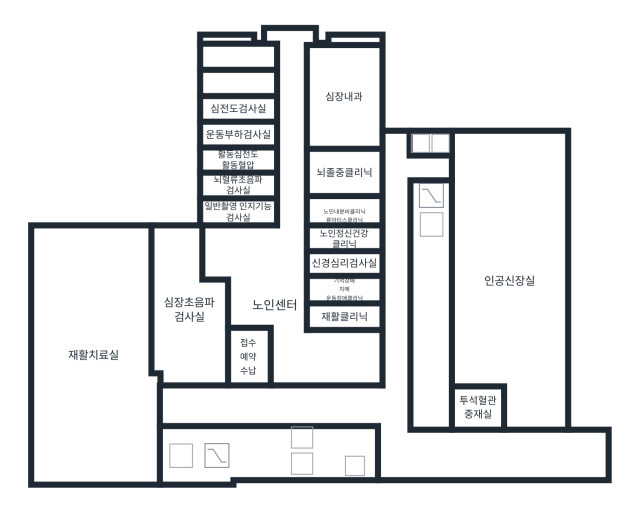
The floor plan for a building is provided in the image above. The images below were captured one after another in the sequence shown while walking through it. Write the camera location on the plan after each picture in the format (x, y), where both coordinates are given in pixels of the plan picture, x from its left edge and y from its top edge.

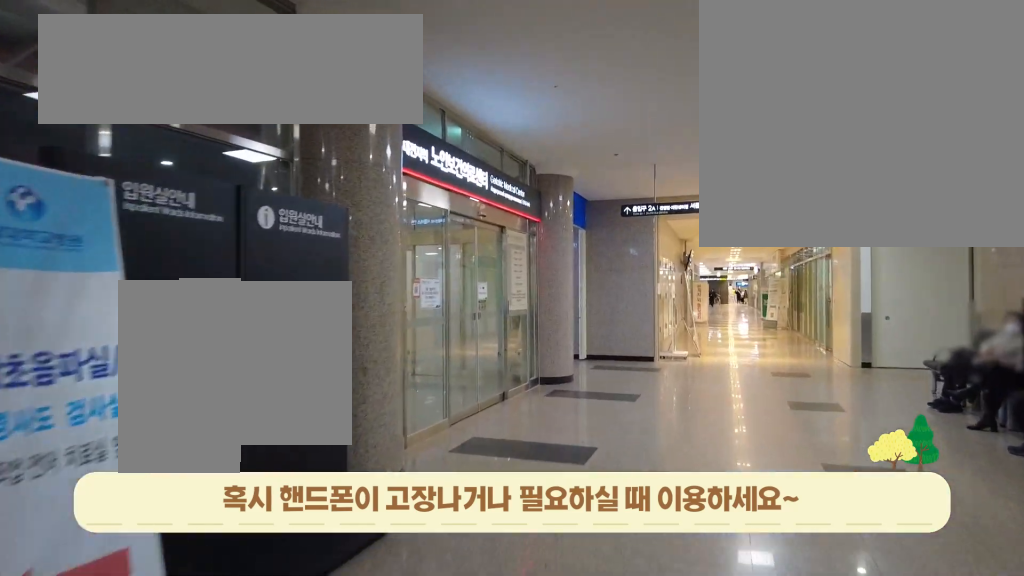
(262, 409)
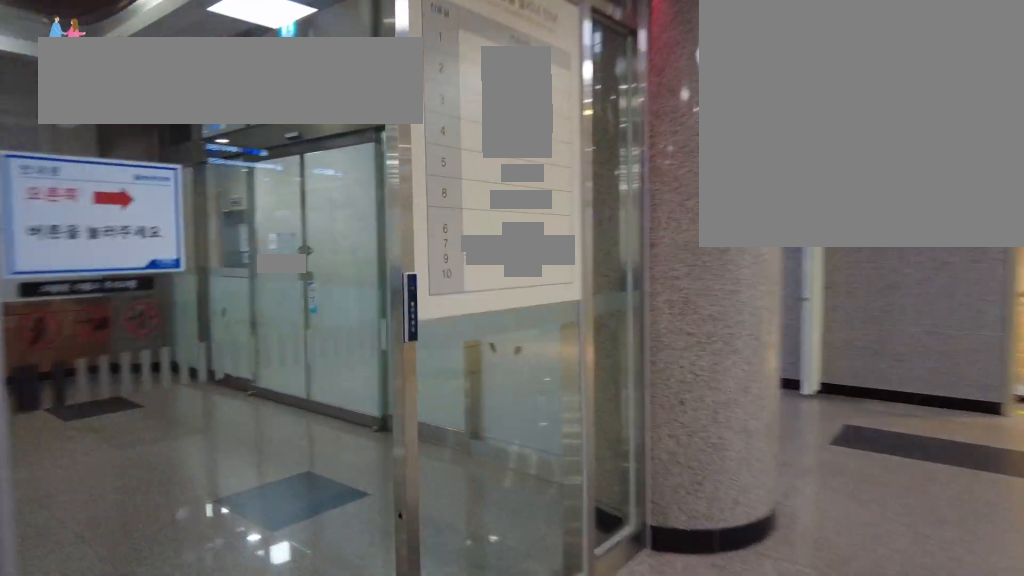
(277, 409)
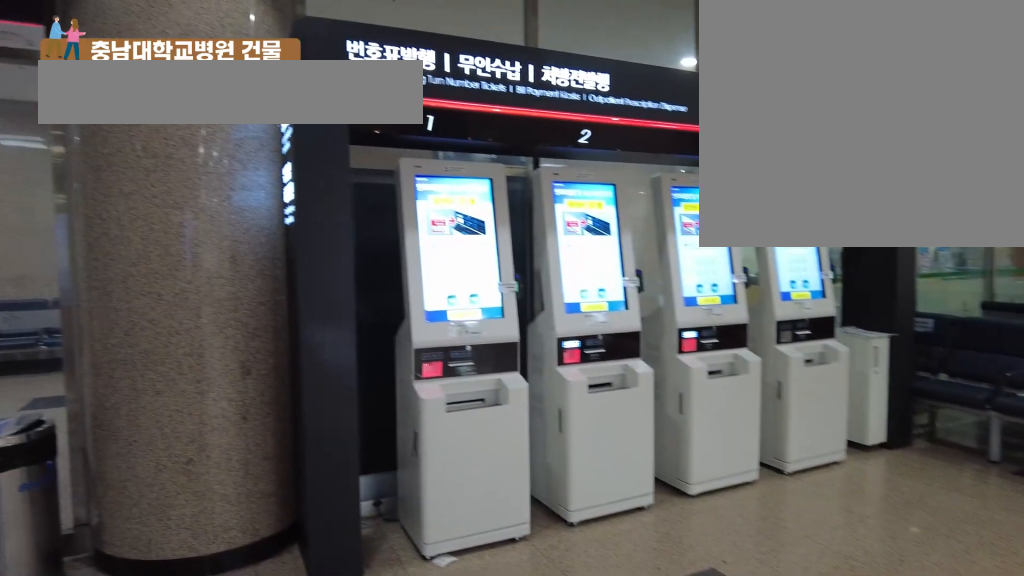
(303, 399)
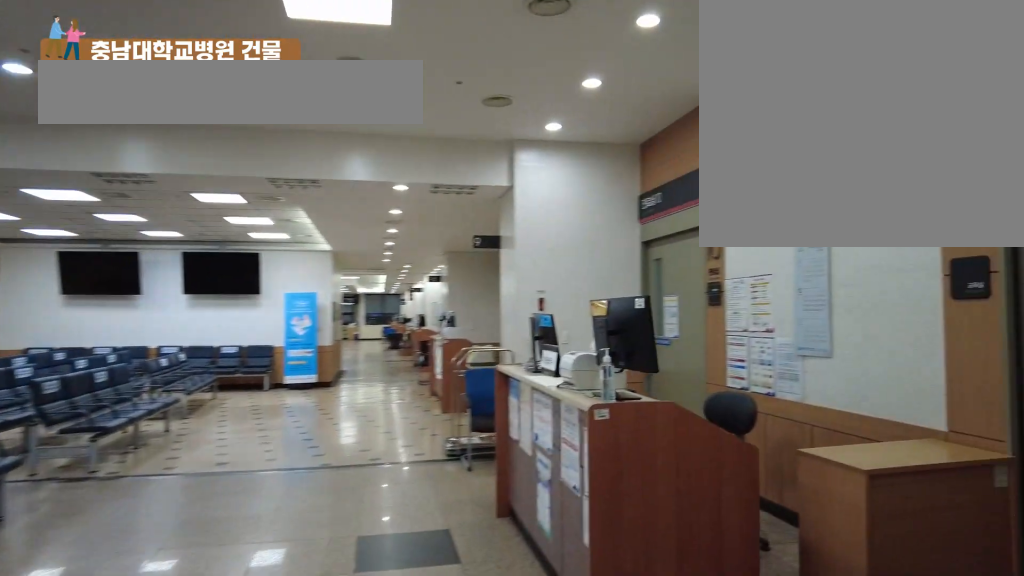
(303, 350)
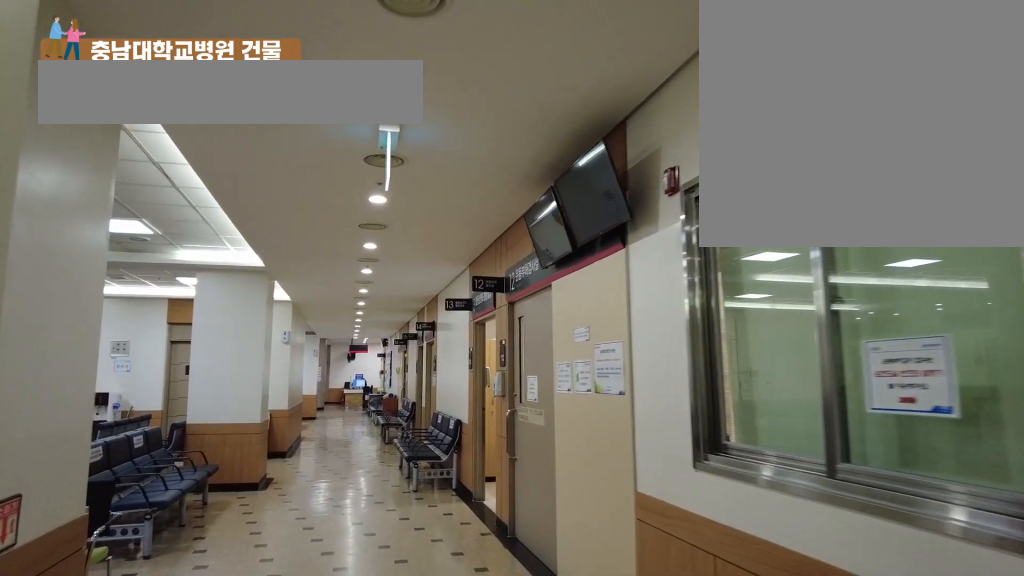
(285, 152)
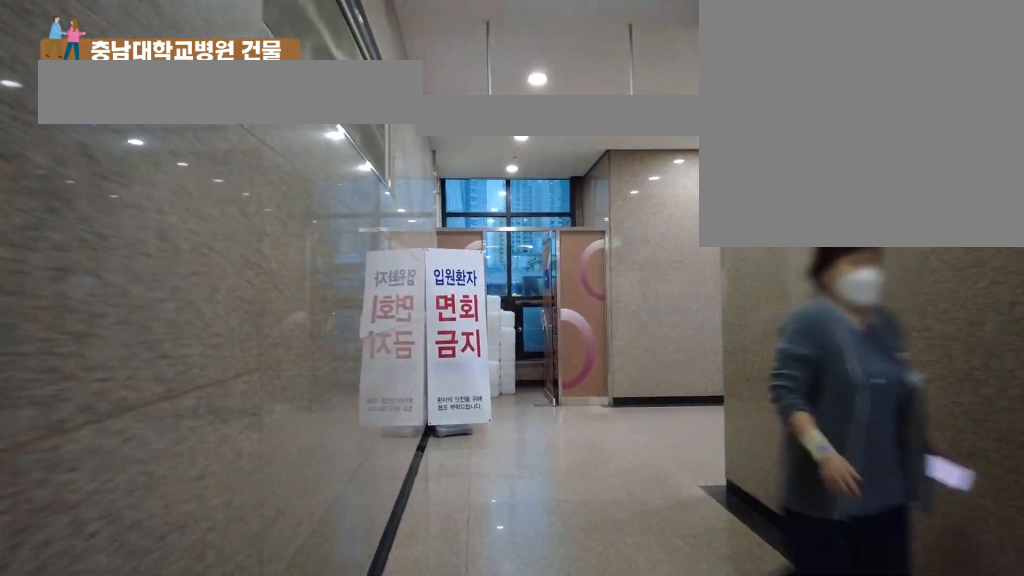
(397, 347)
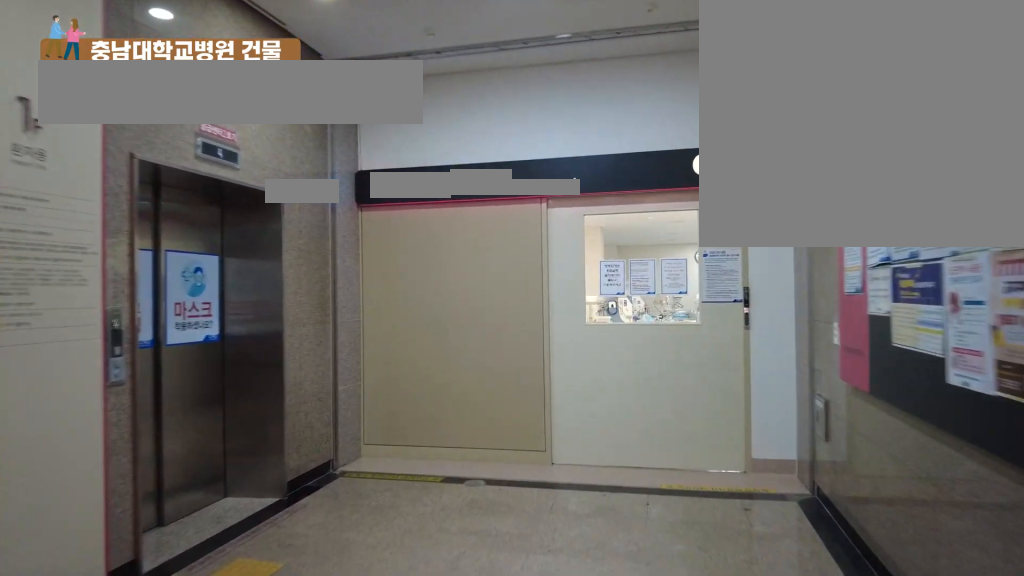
(396, 197)
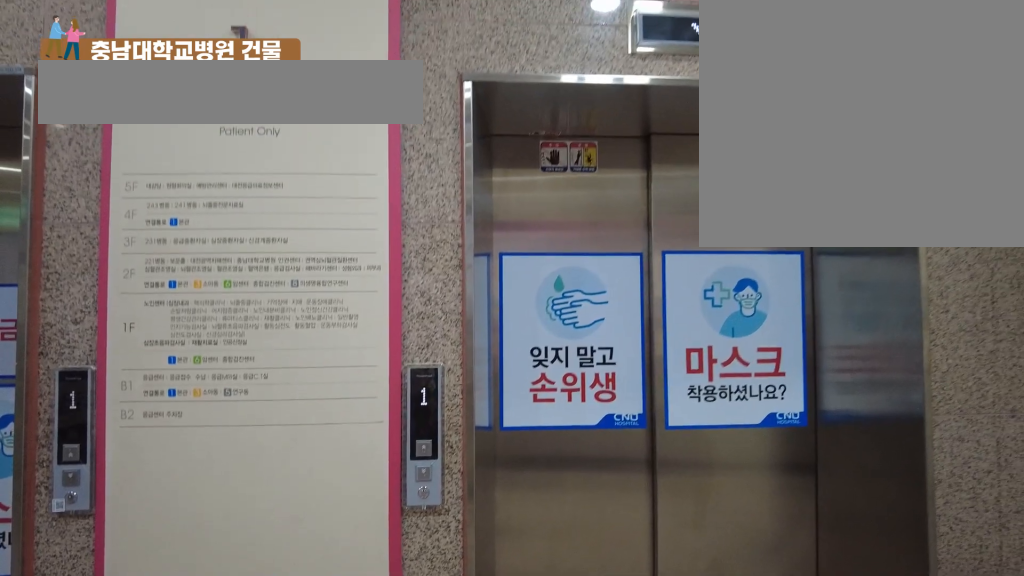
(432, 172)
